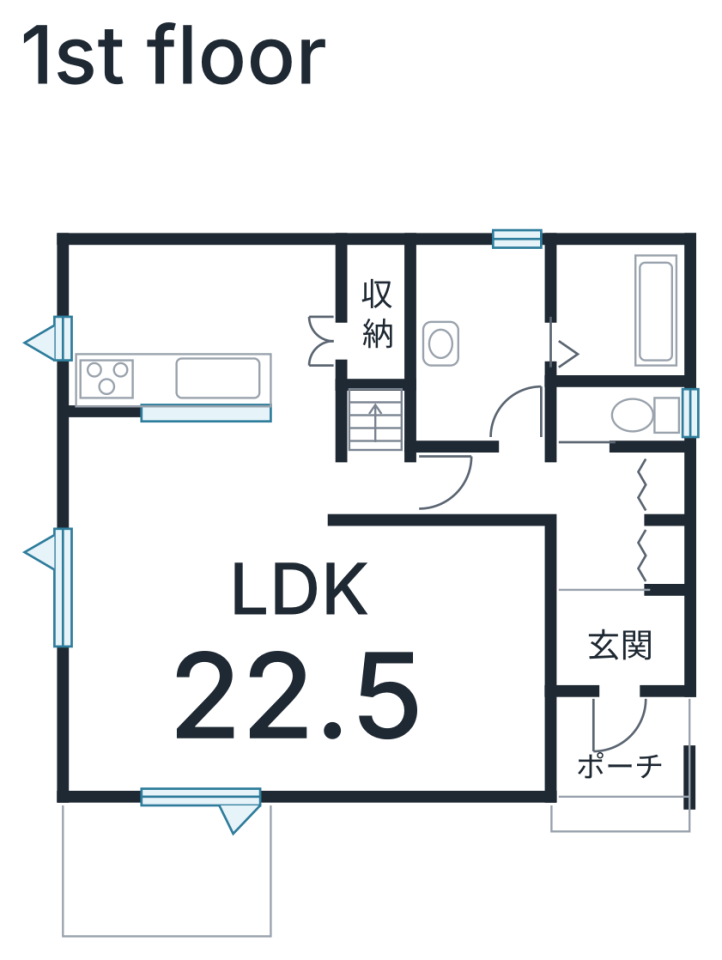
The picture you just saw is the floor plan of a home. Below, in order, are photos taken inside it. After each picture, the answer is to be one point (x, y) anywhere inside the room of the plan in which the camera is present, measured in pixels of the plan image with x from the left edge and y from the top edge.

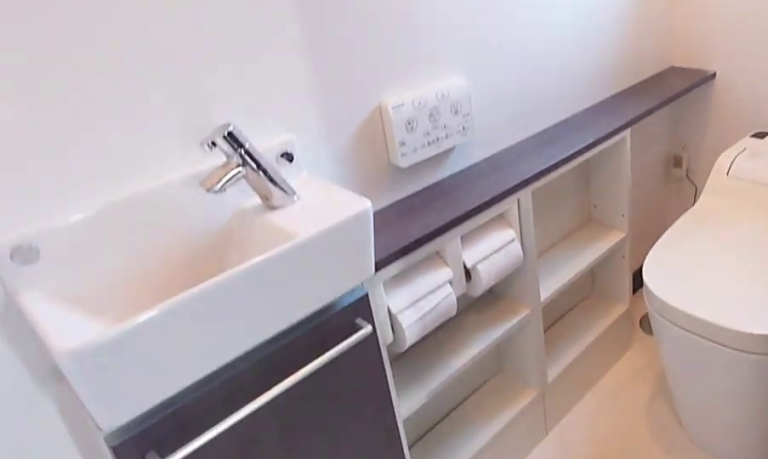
(644, 412)
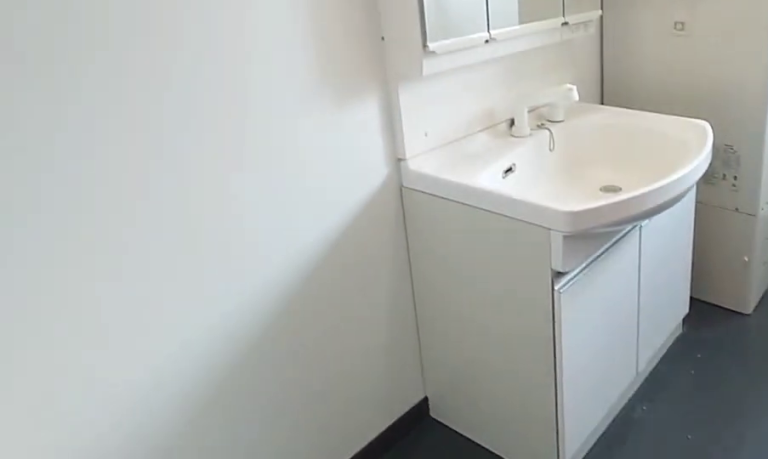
(482, 353)
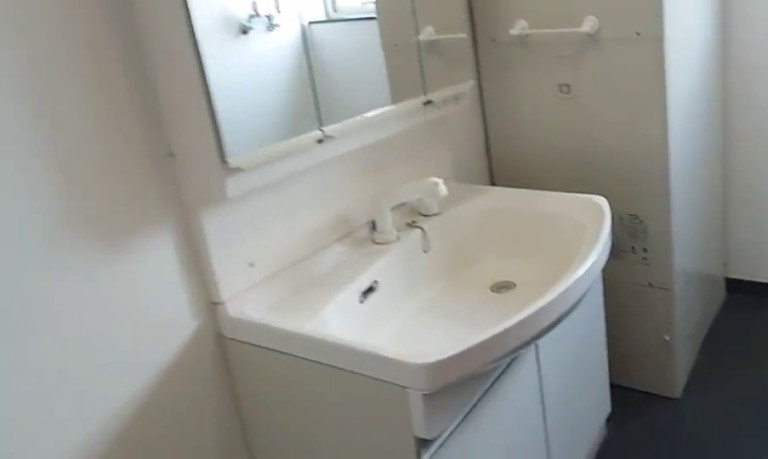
(482, 353)
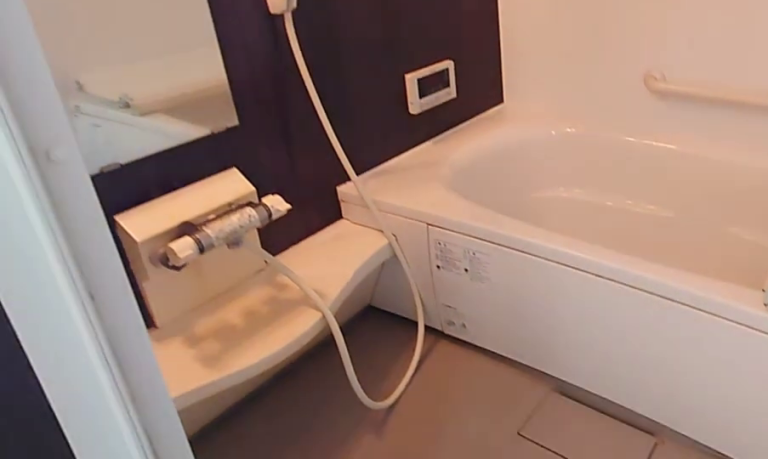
(613, 314)
